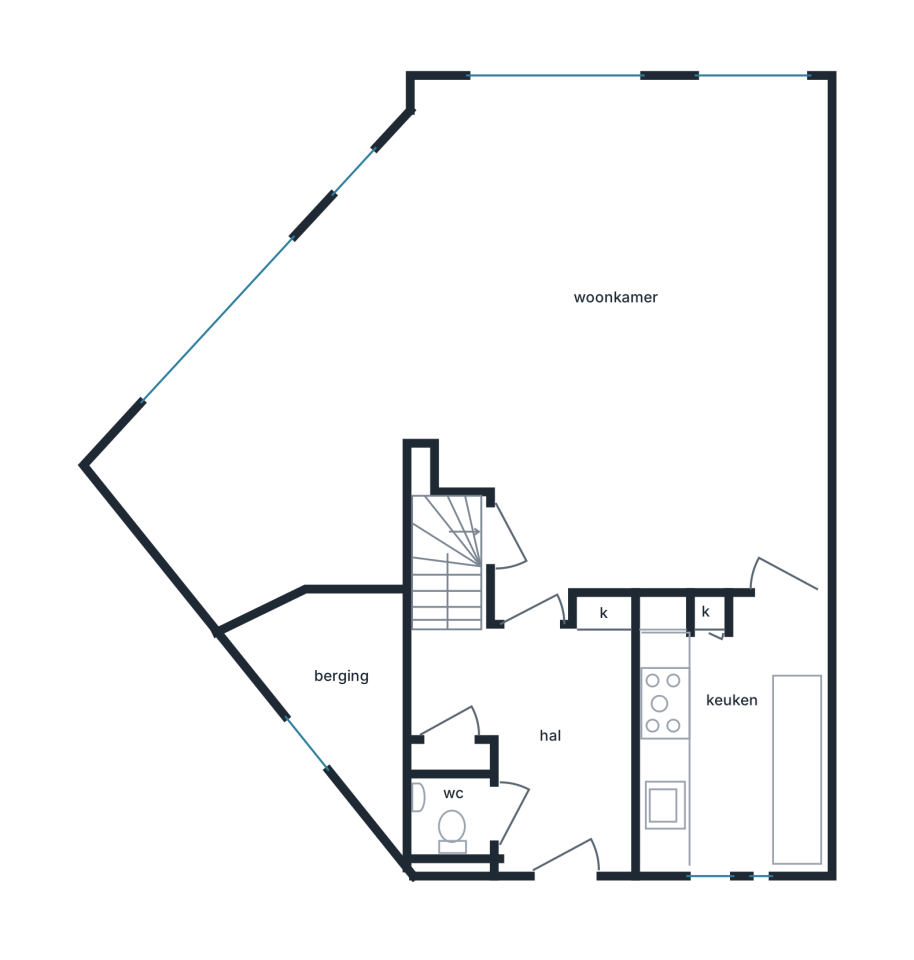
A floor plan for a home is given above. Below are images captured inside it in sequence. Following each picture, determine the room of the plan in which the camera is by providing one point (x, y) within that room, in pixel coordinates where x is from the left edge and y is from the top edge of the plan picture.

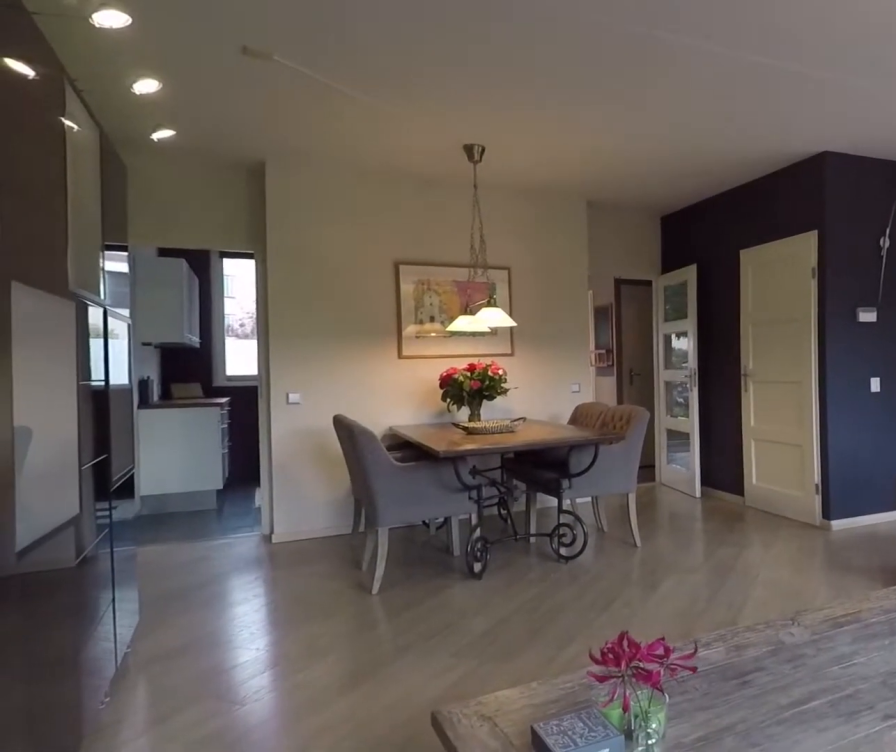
(587, 439)
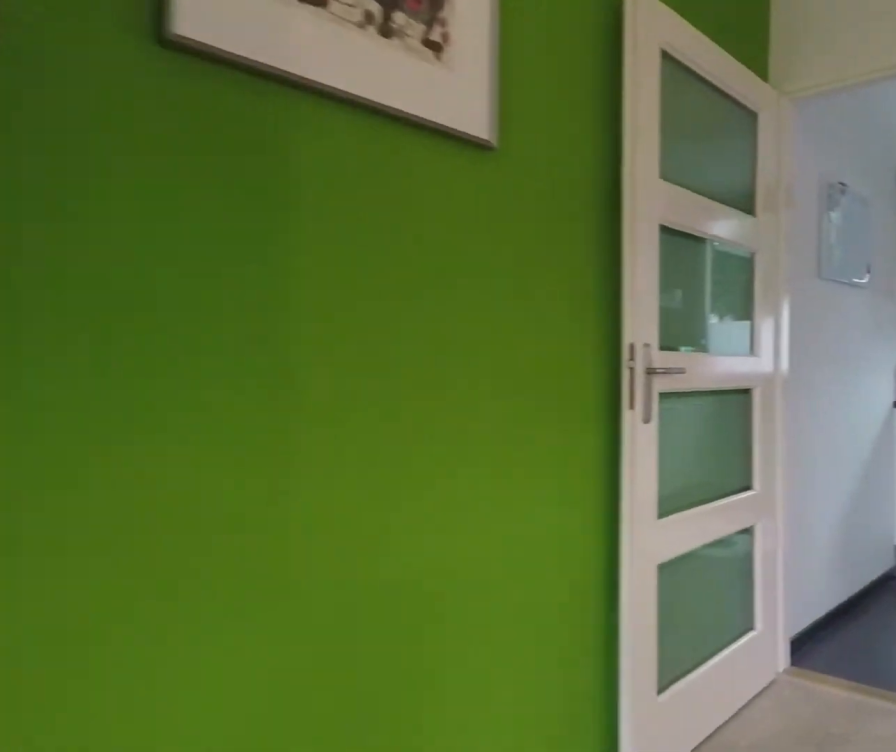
(587, 439)
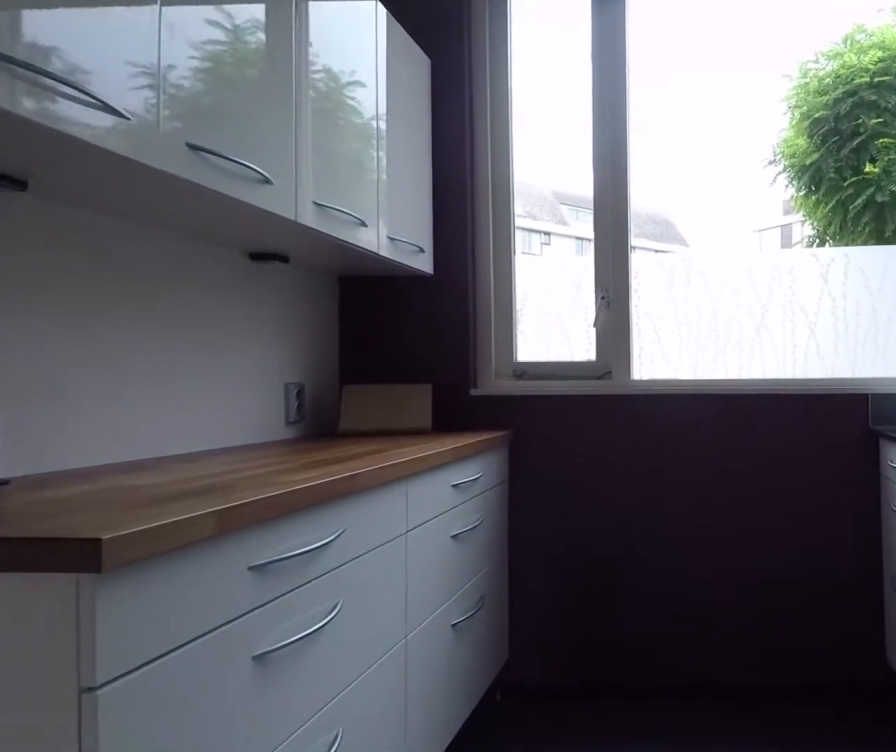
(734, 740)
